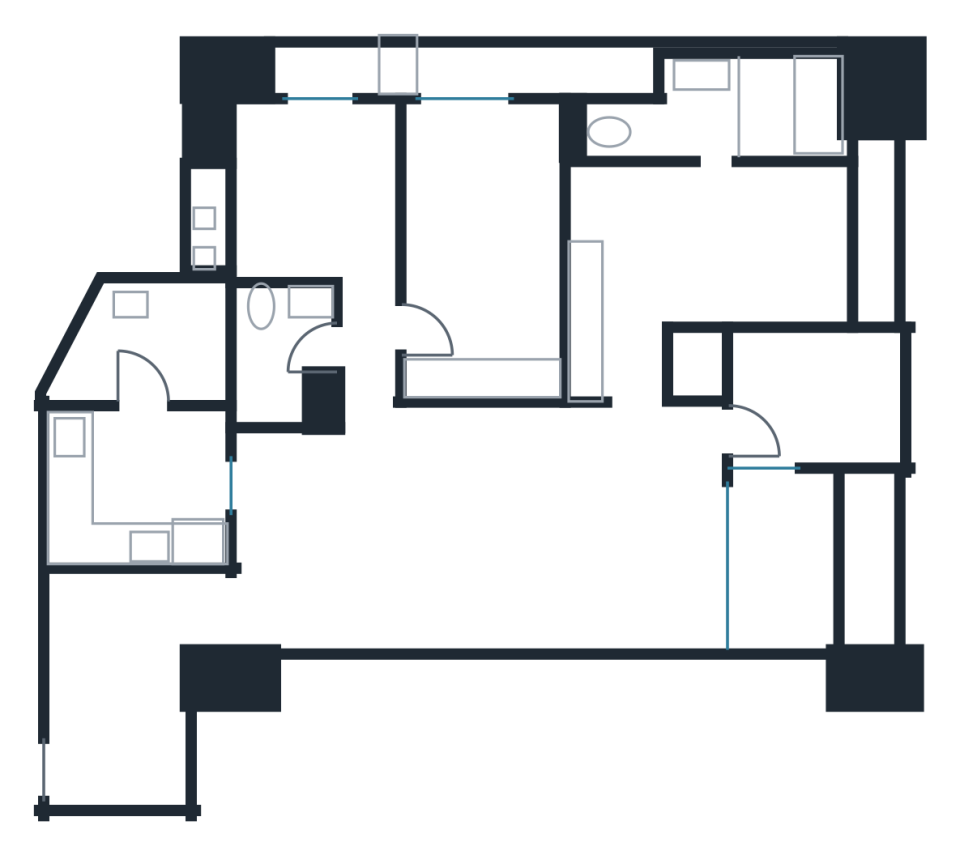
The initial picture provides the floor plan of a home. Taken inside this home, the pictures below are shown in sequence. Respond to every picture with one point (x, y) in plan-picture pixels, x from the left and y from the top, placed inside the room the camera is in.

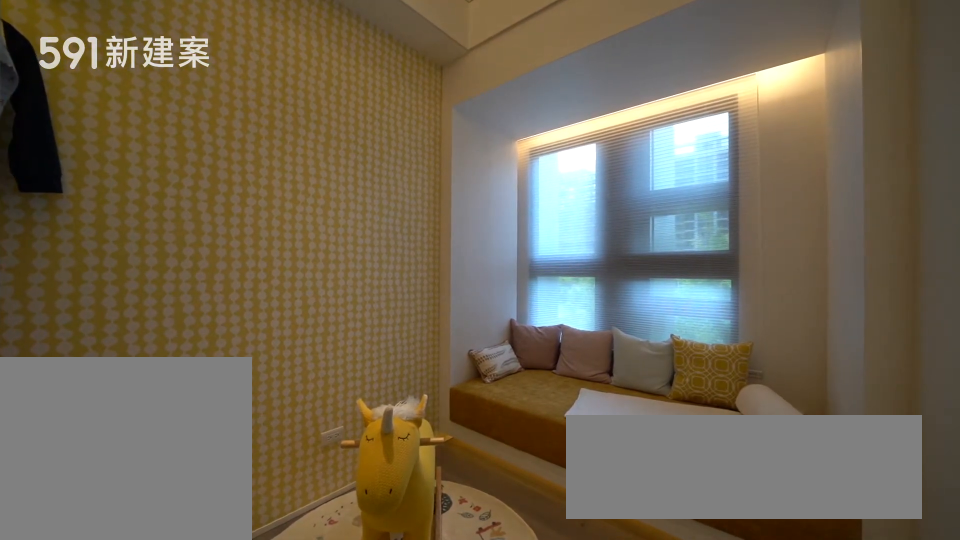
(811, 392)
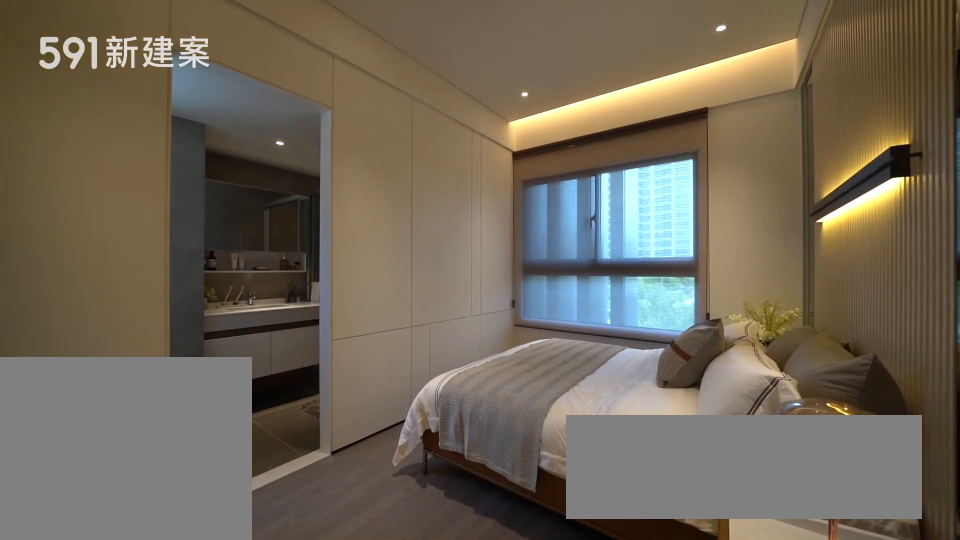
(701, 257)
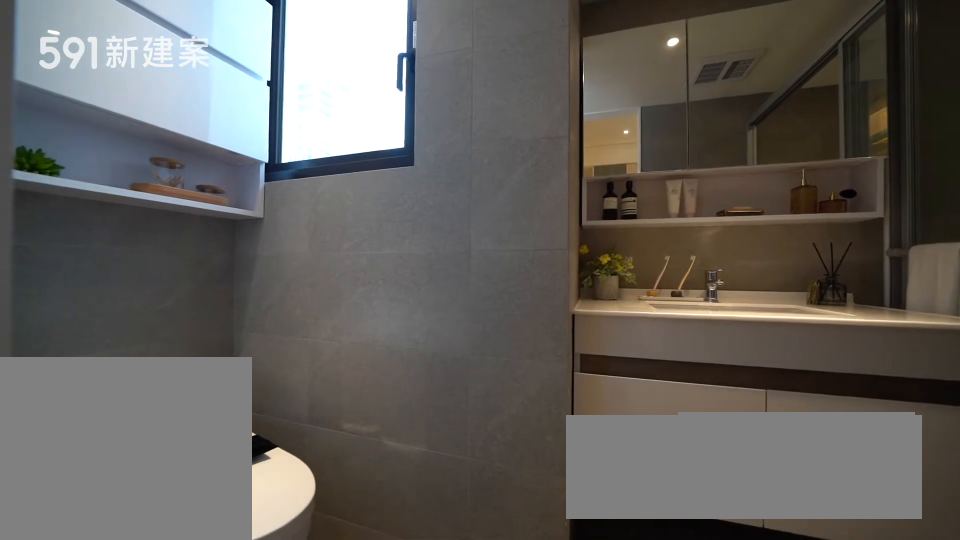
(720, 108)
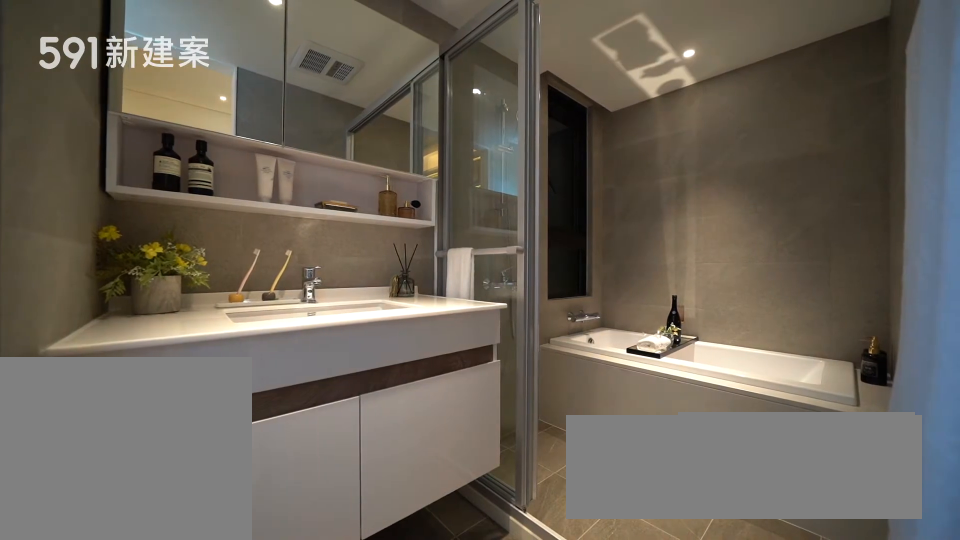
(720, 108)
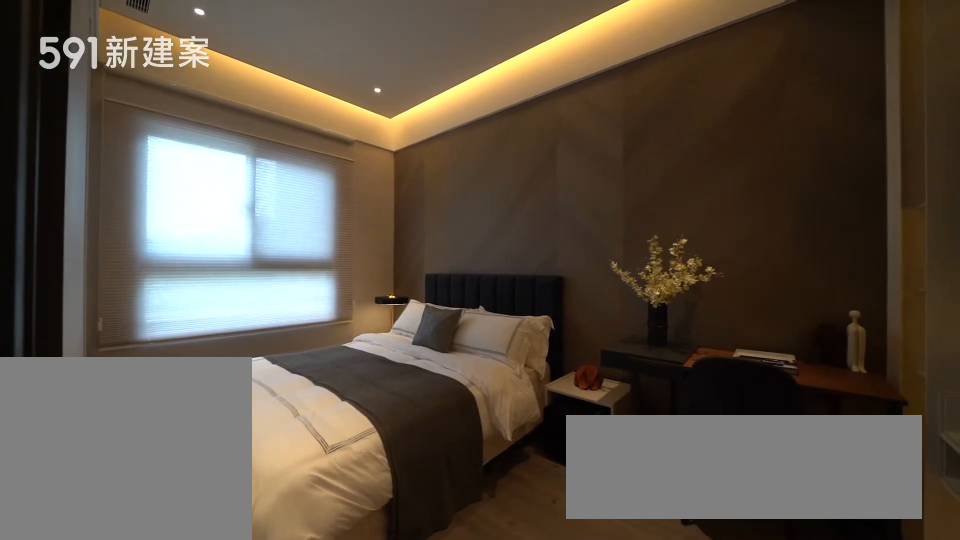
(486, 239)
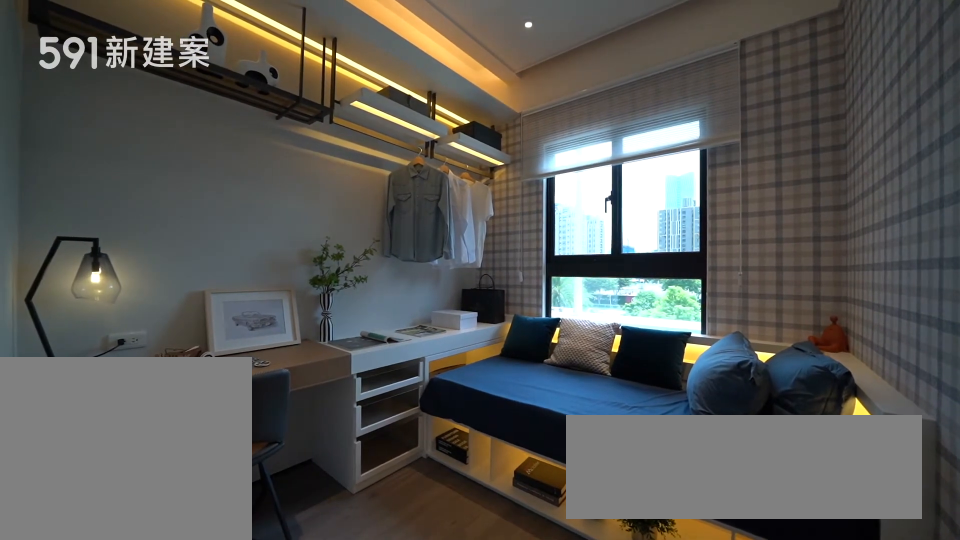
(319, 190)
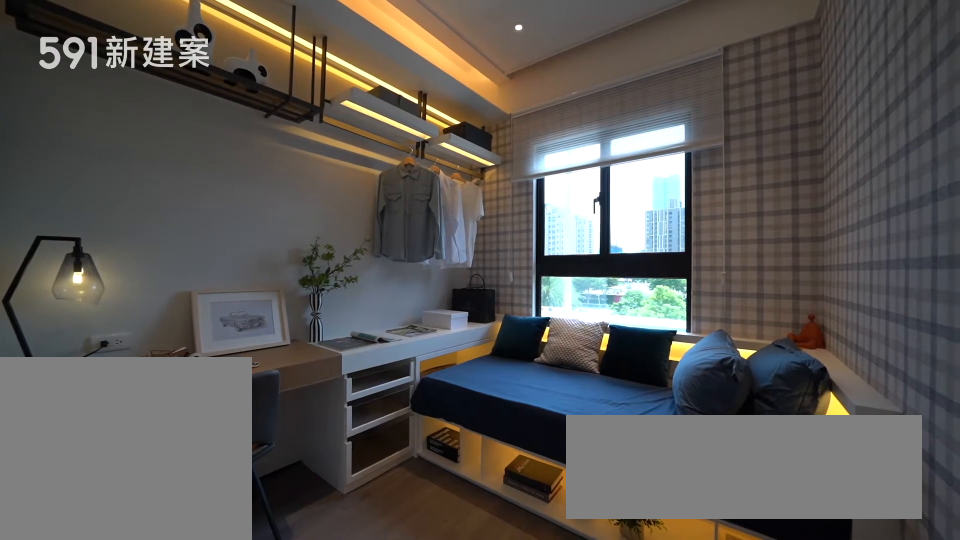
(319, 190)
